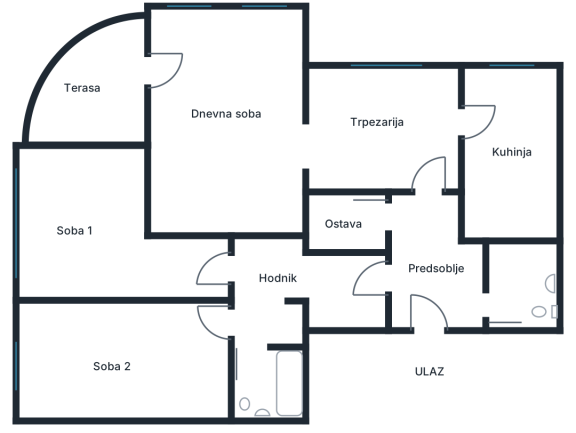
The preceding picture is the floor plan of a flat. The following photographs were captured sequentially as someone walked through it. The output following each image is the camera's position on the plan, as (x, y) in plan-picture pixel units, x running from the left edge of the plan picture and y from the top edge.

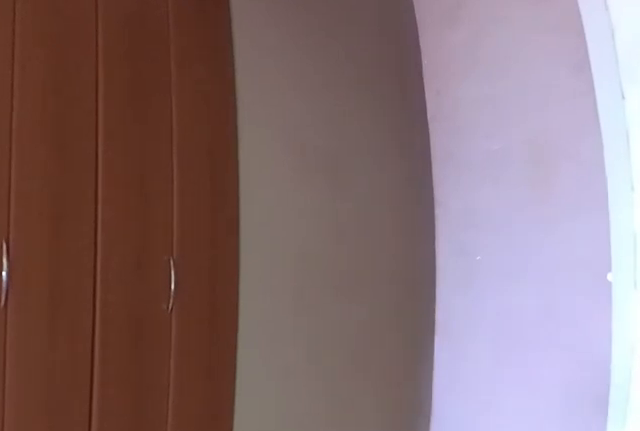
(264, 313)
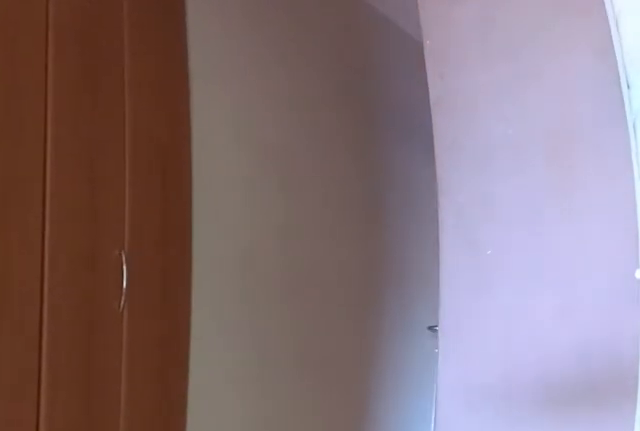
(265, 308)
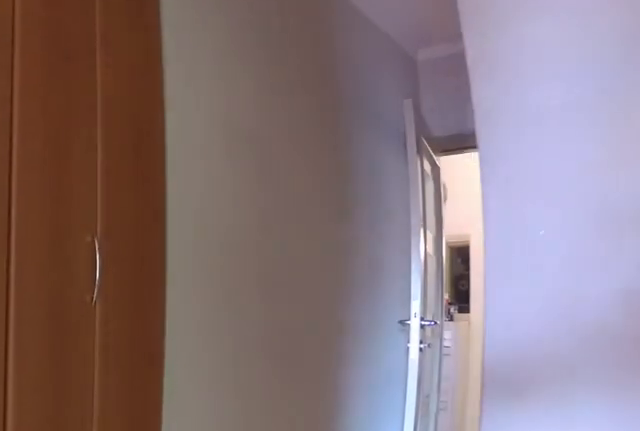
(264, 302)
